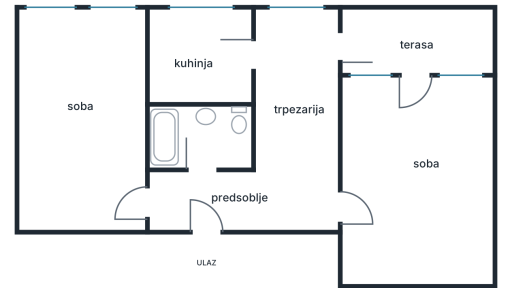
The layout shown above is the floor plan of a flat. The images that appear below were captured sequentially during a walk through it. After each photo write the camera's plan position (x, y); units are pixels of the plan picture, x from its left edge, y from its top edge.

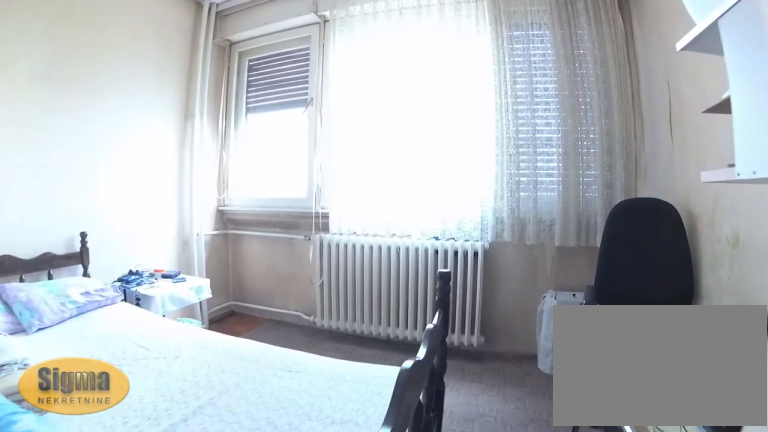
(120, 123)
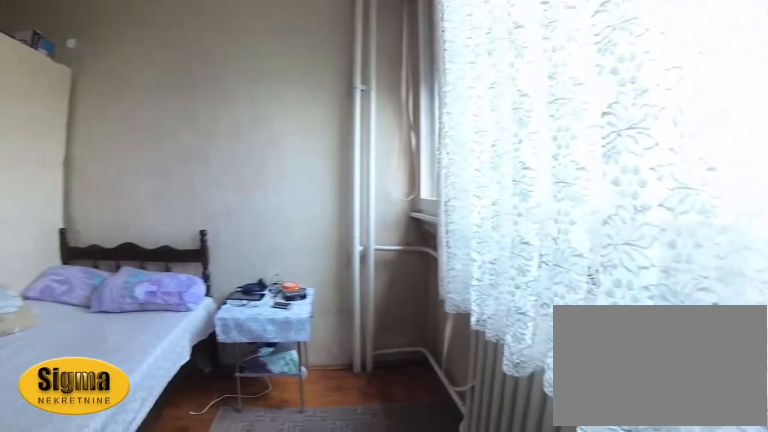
(113, 41)
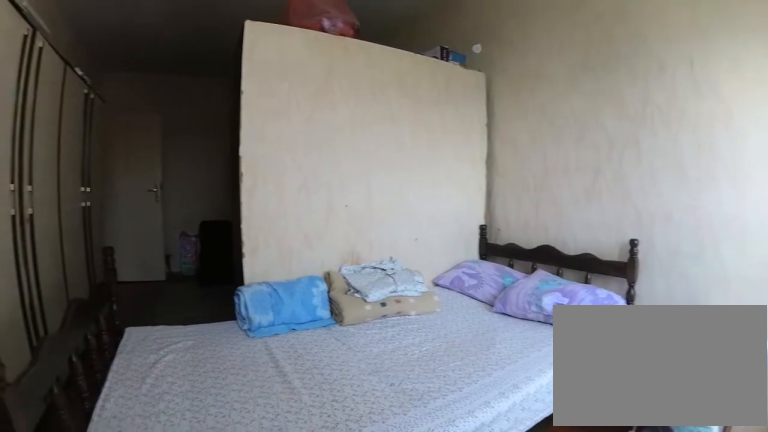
(107, 33)
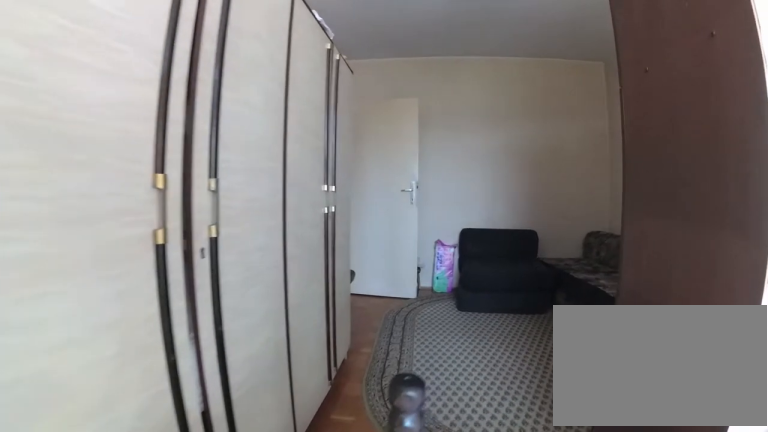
(118, 67)
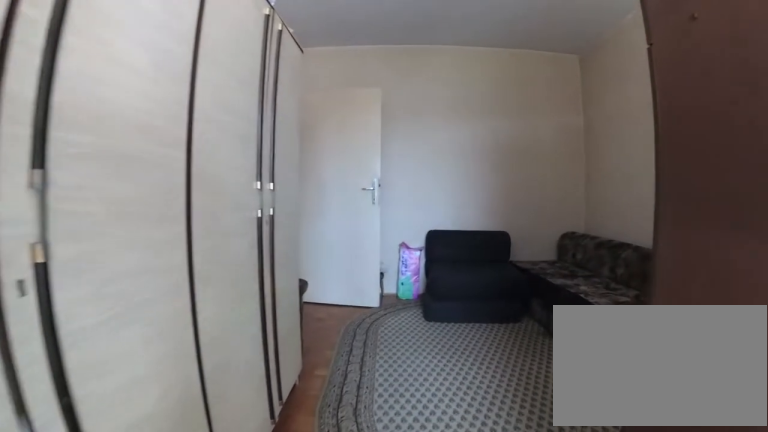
(118, 77)
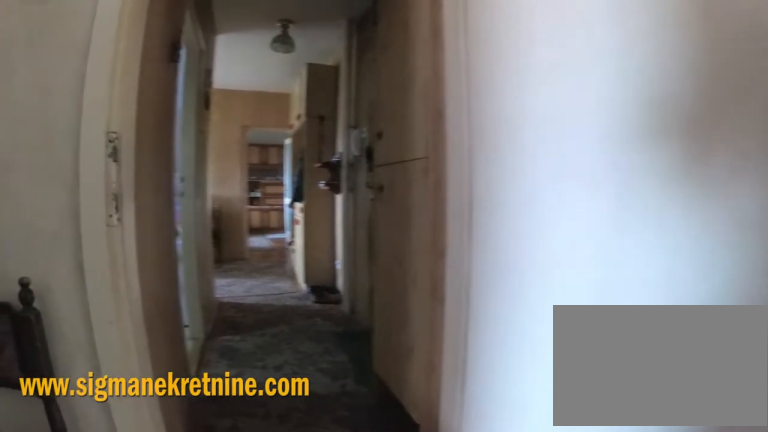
(116, 186)
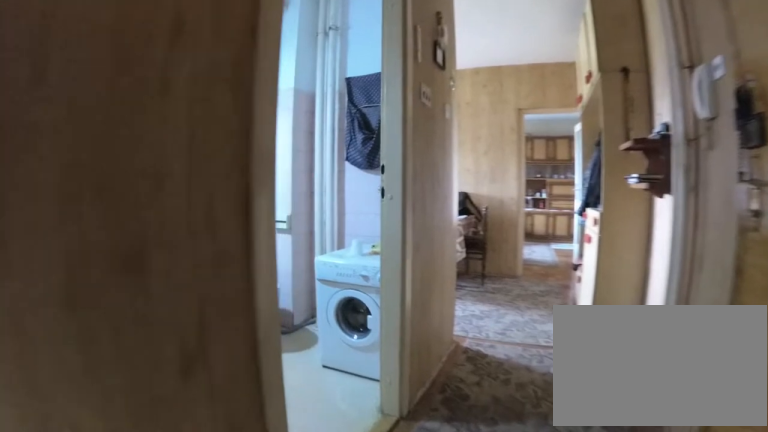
(163, 207)
